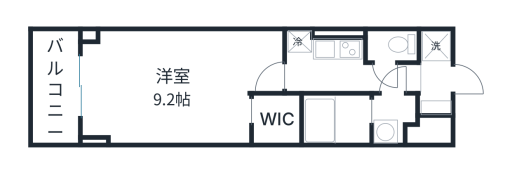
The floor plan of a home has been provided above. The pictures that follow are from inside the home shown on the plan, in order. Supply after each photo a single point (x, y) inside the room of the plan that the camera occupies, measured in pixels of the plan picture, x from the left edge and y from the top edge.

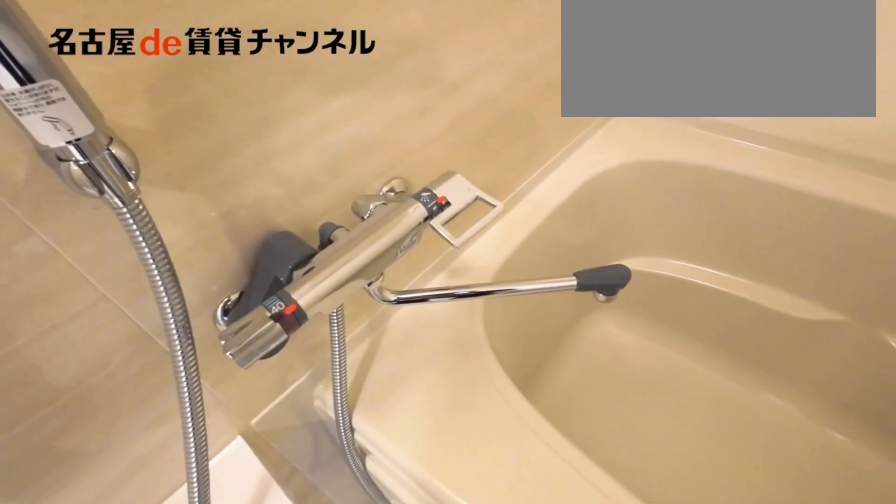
(336, 120)
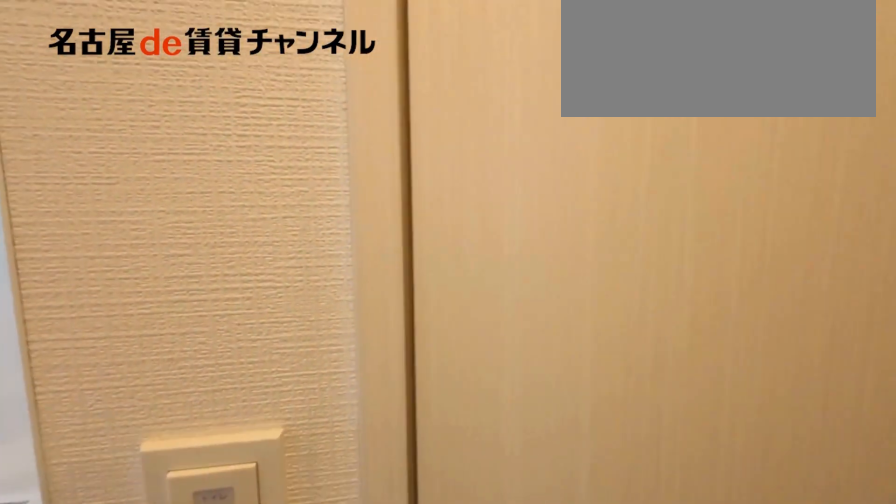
(349, 76)
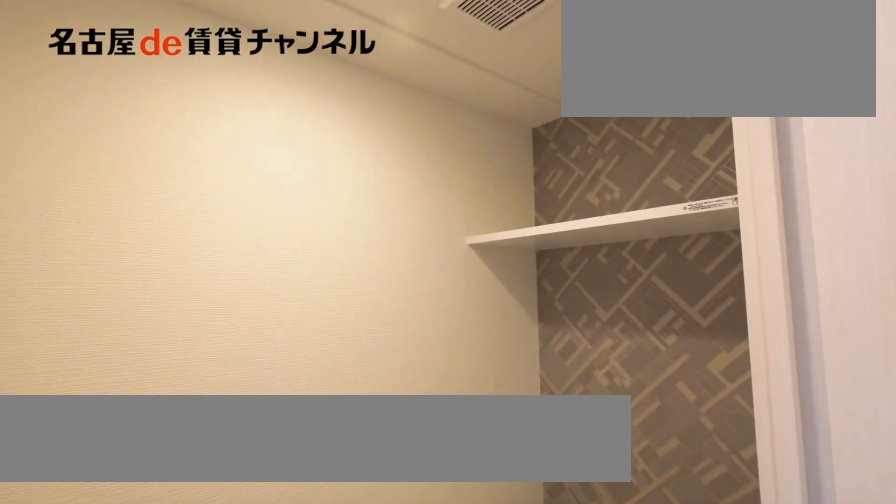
(391, 45)
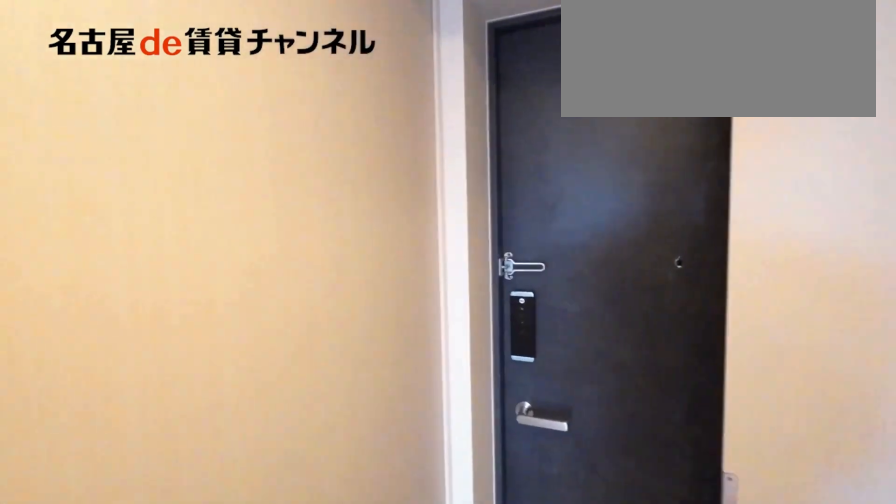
(435, 82)
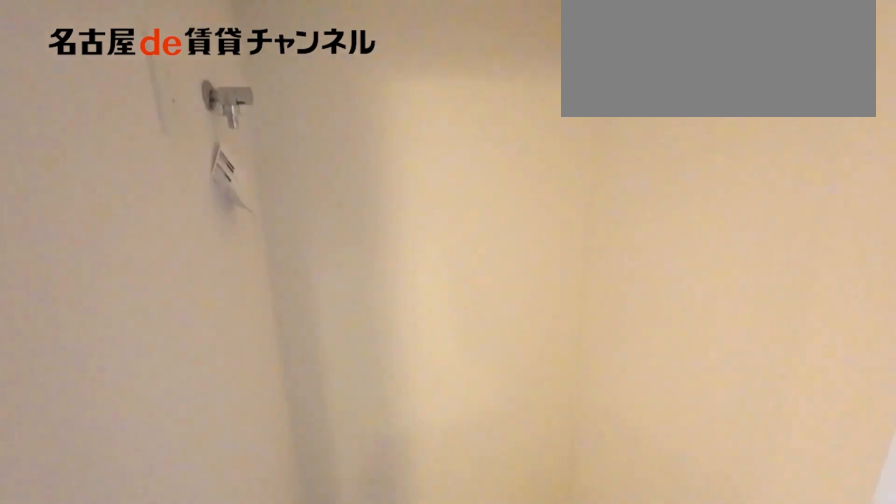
(435, 45)
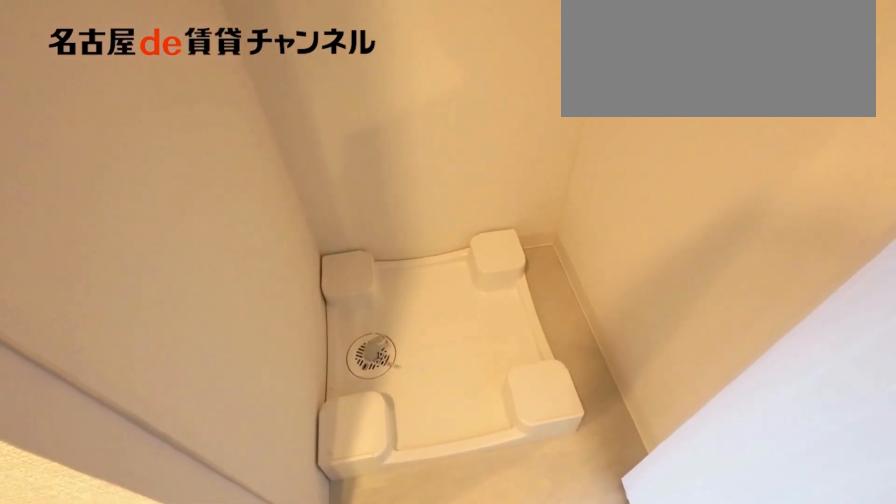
(435, 45)
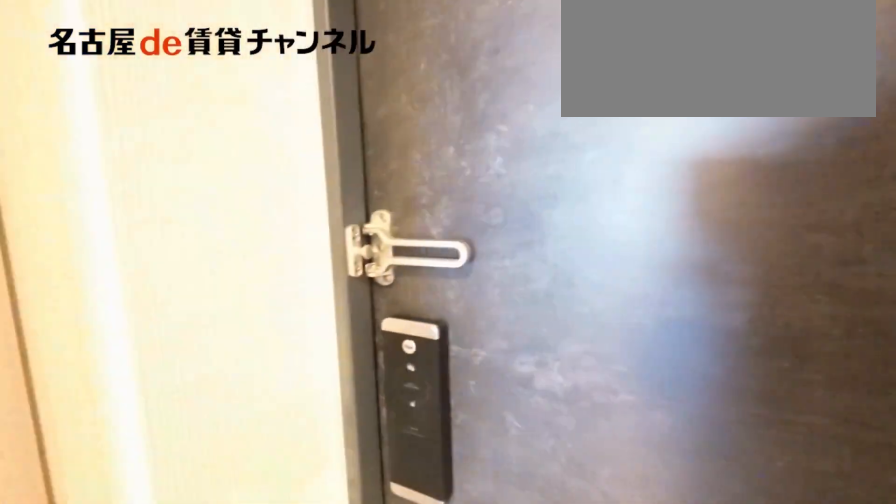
(435, 82)
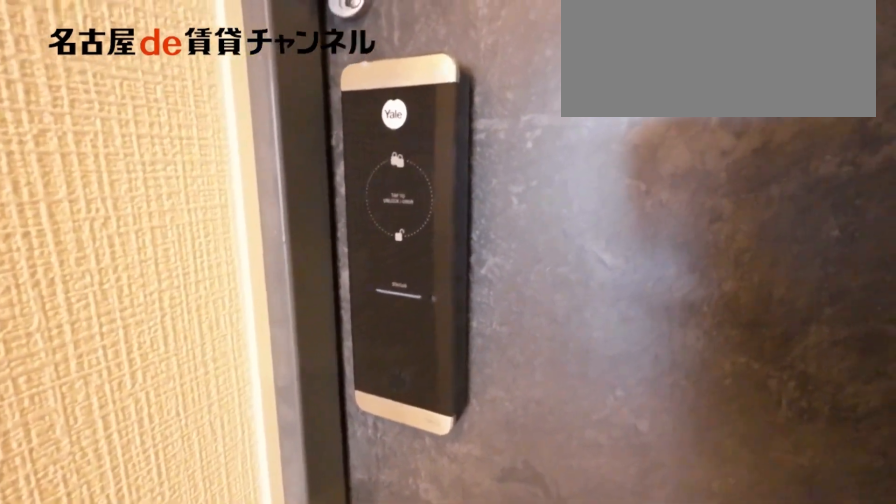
(435, 82)
